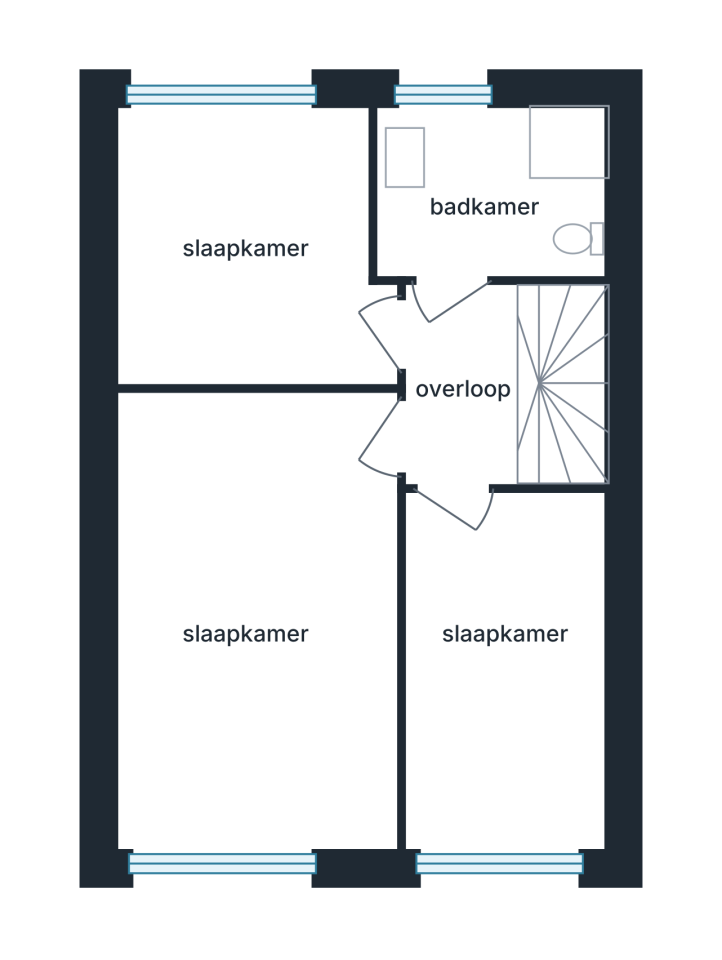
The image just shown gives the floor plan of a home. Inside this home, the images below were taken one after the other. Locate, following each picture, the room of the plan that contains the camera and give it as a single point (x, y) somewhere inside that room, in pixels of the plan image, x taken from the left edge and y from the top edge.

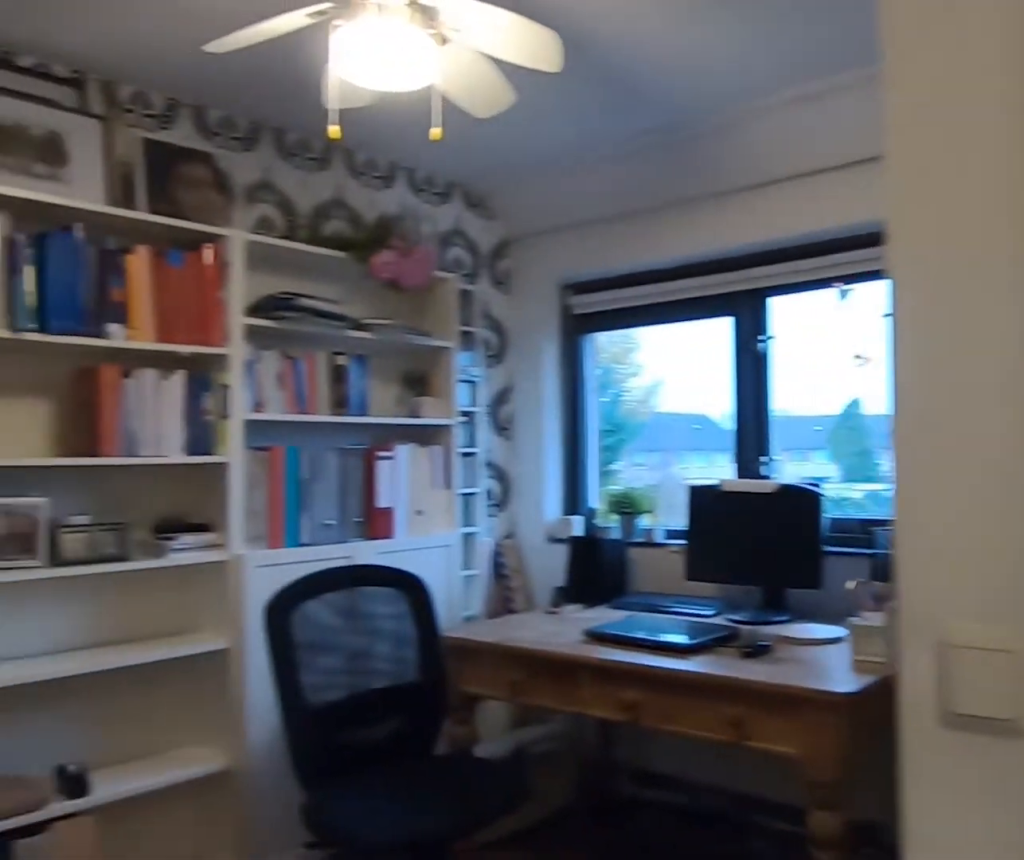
(460, 383)
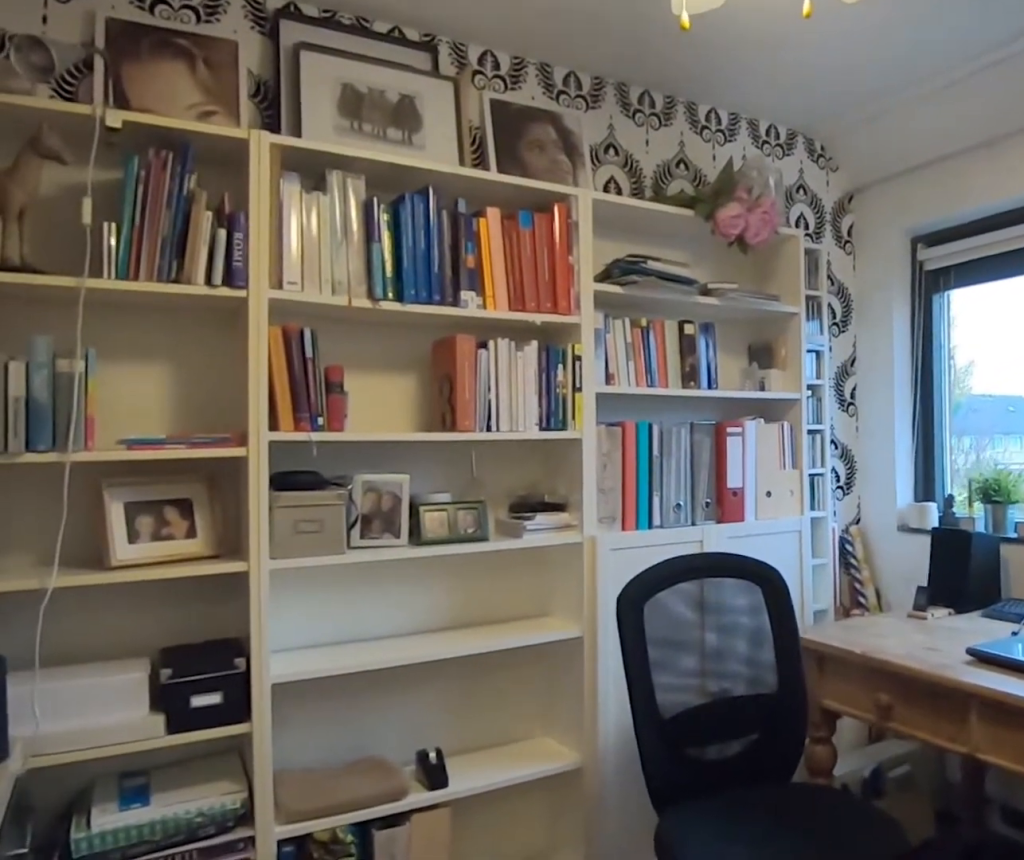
(246, 246)
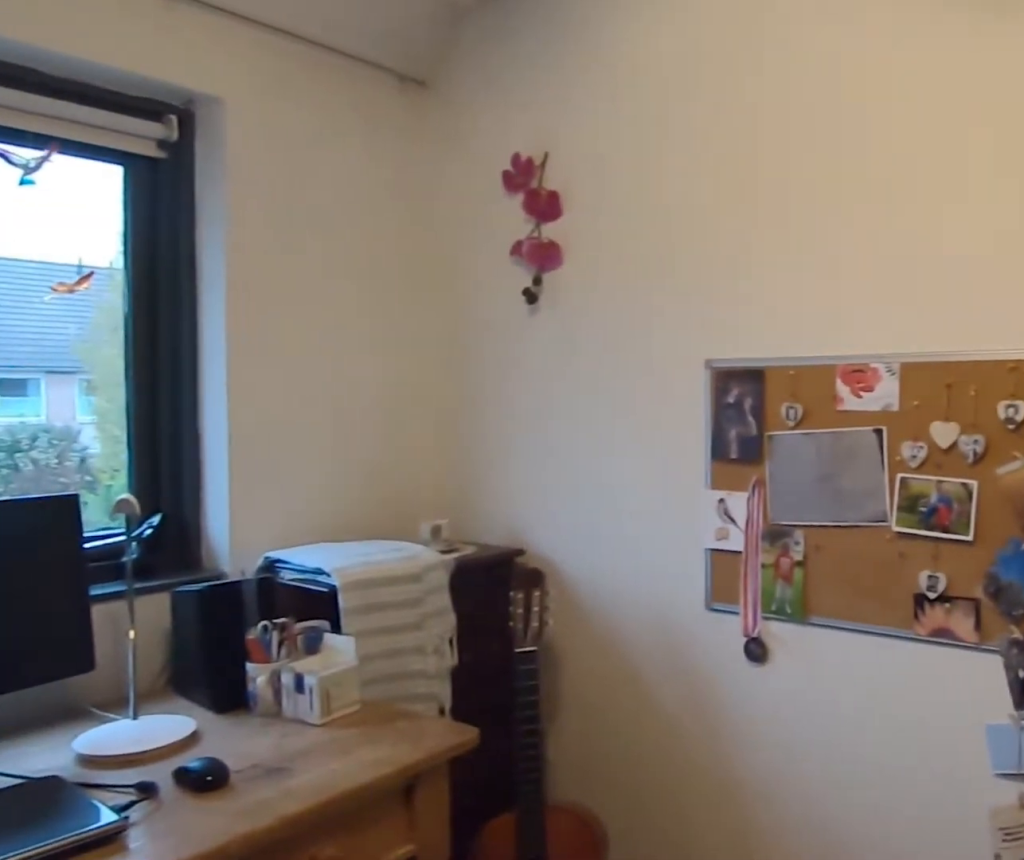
(246, 246)
